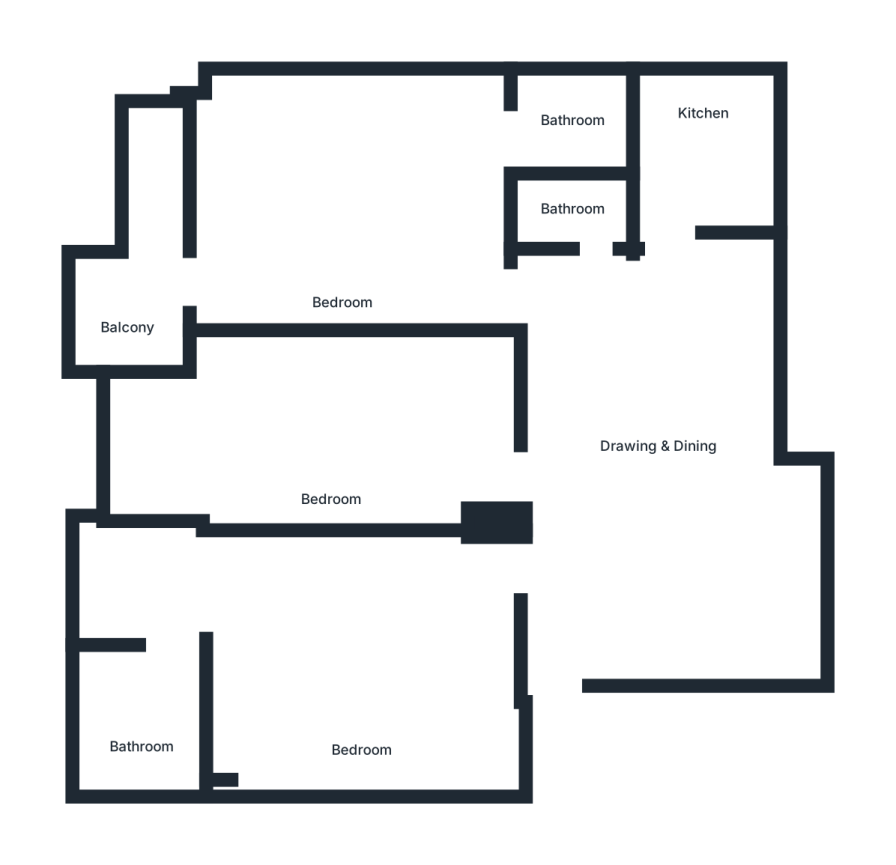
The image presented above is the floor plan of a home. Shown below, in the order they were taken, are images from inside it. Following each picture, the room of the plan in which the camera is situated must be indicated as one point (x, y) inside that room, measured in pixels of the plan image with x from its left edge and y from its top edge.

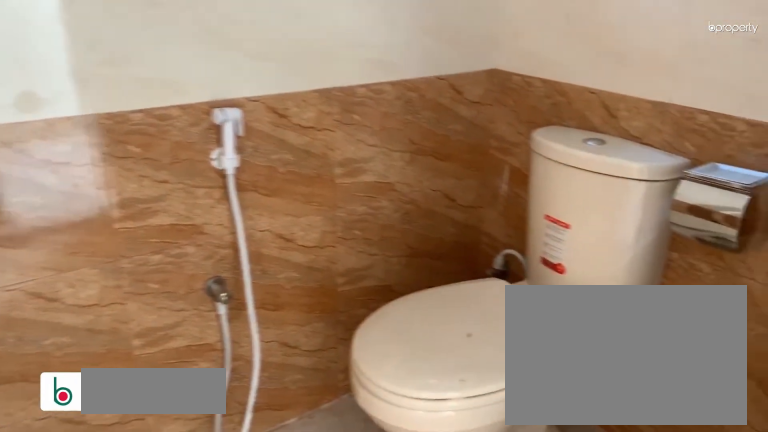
(138, 752)
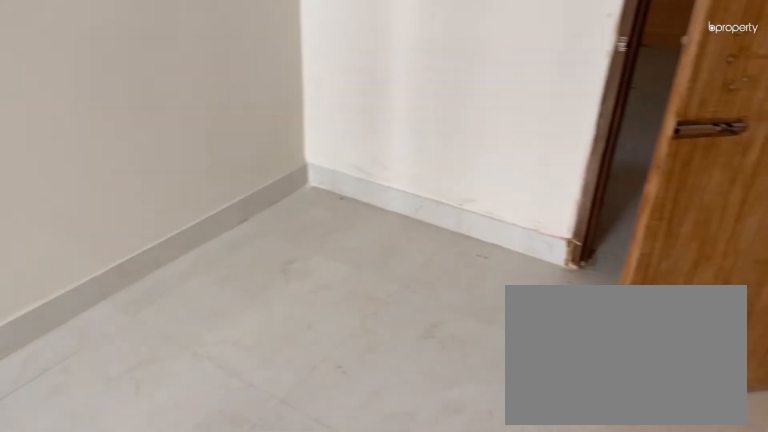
(345, 427)
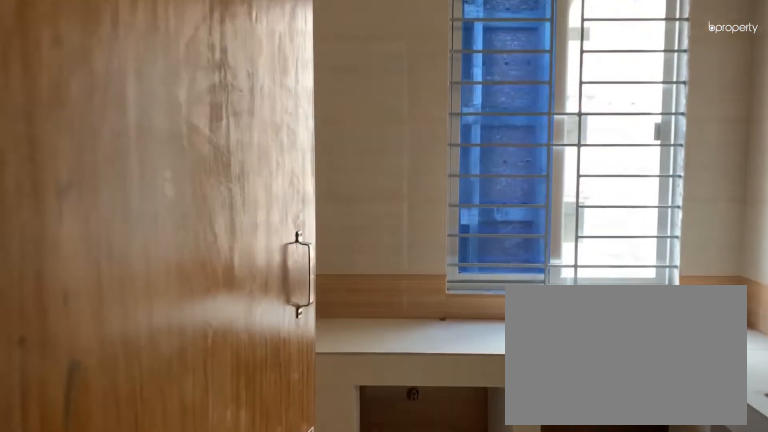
(703, 124)
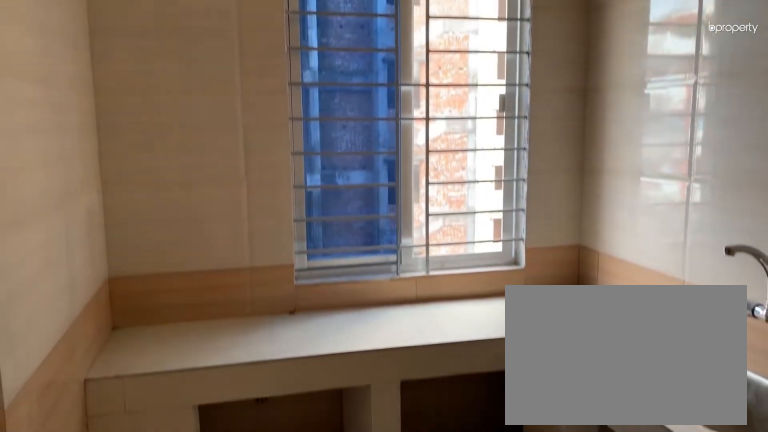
(703, 124)
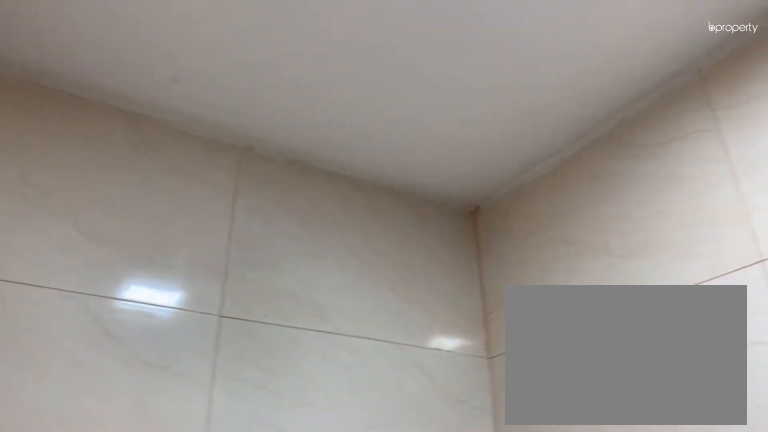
(571, 208)
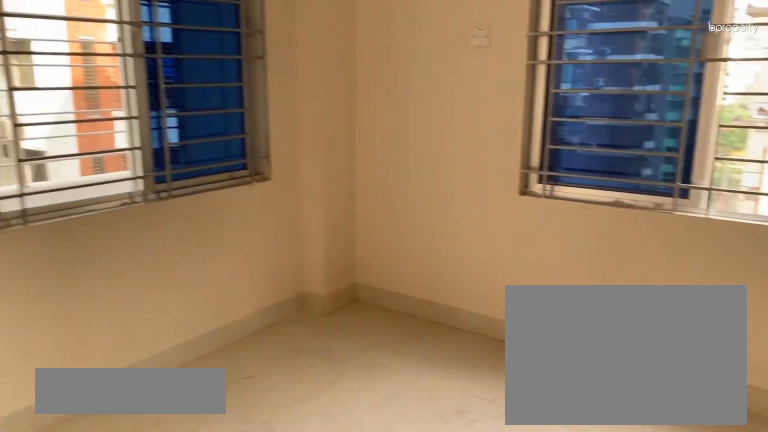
(342, 216)
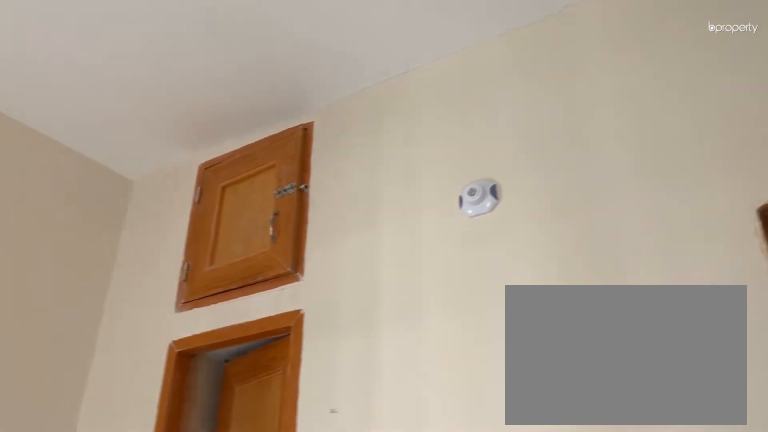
(342, 216)
